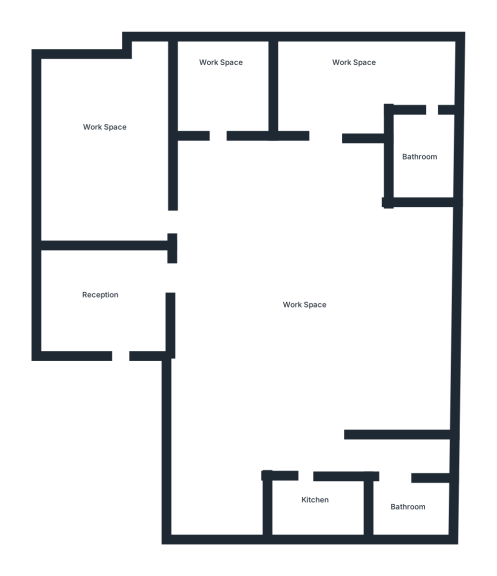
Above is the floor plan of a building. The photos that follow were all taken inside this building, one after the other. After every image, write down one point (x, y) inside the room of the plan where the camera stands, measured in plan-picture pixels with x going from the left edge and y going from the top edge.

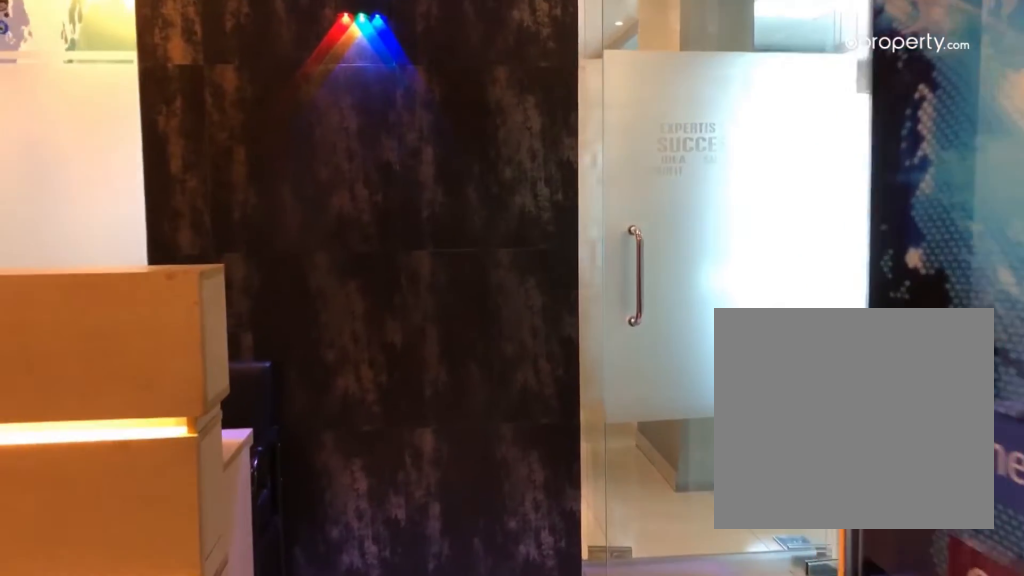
(112, 313)
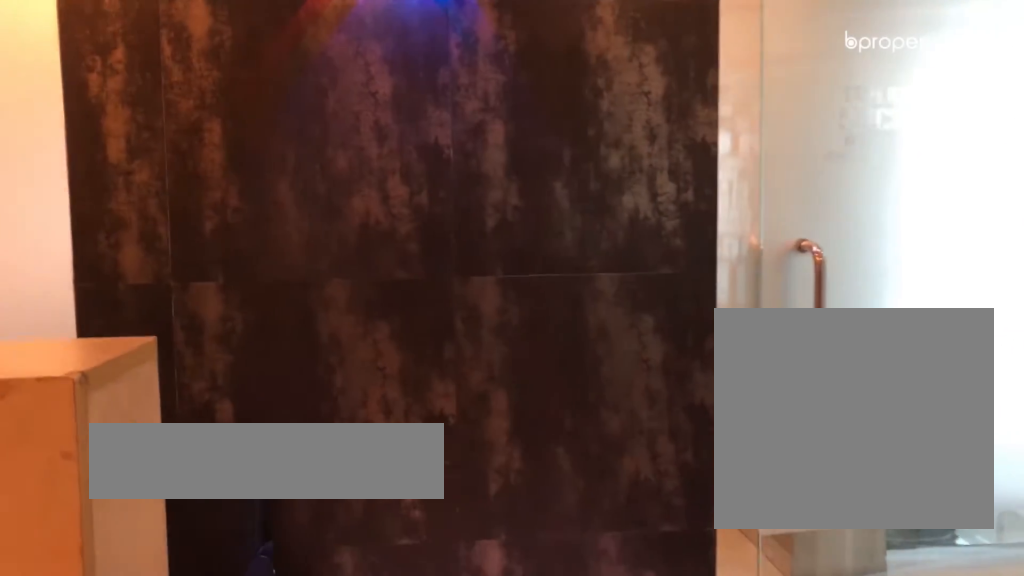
(112, 313)
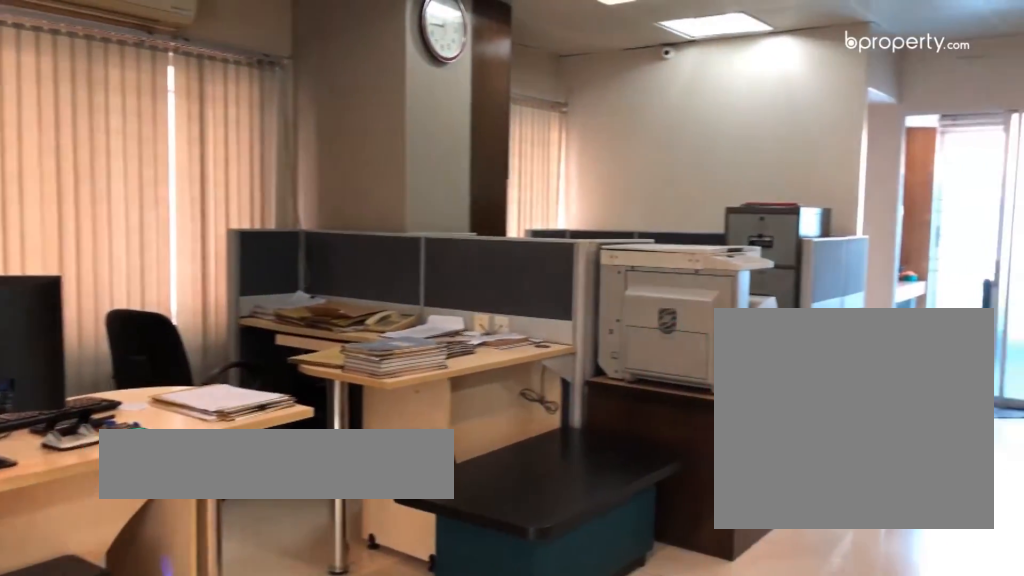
(308, 319)
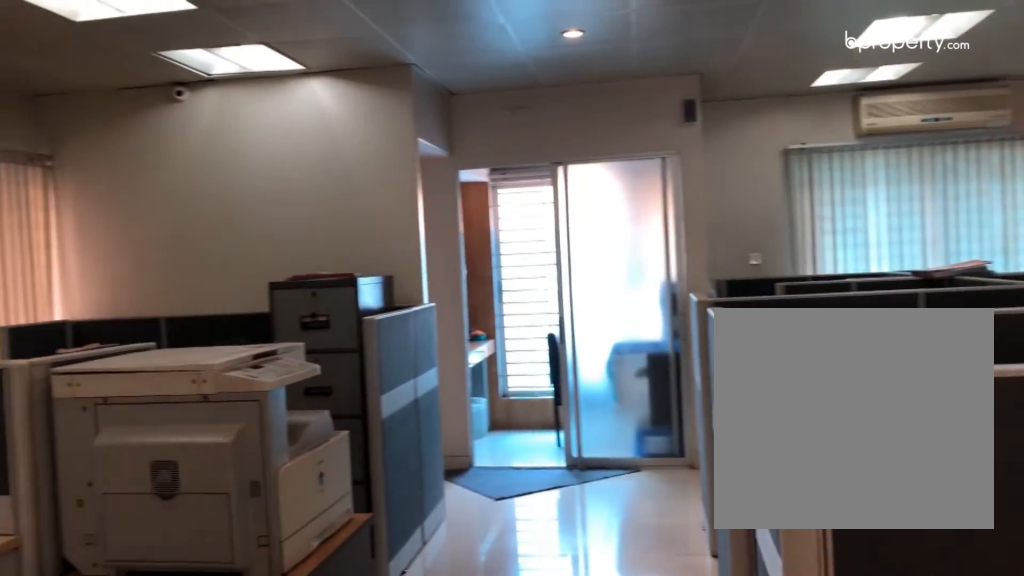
(308, 318)
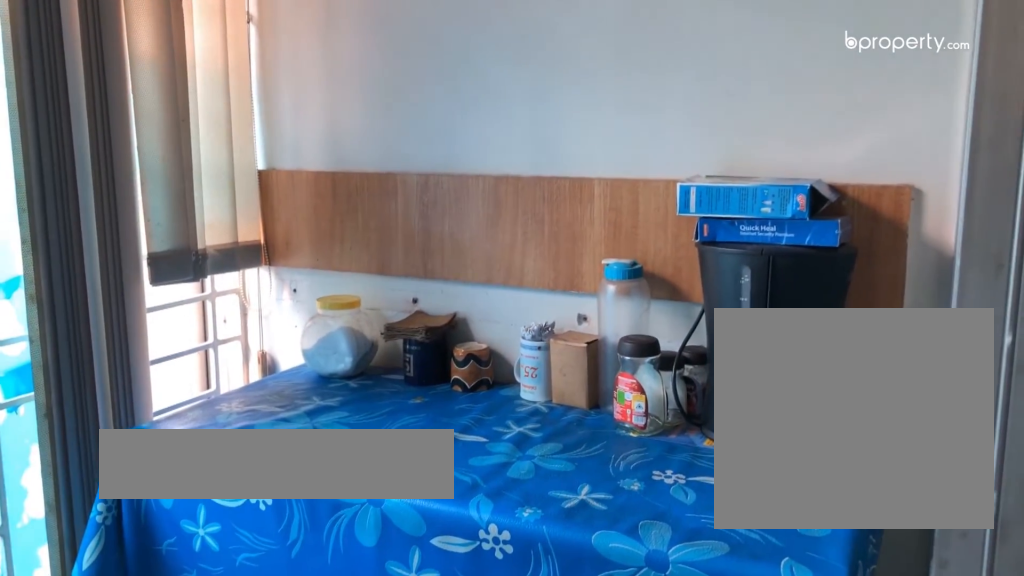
(316, 511)
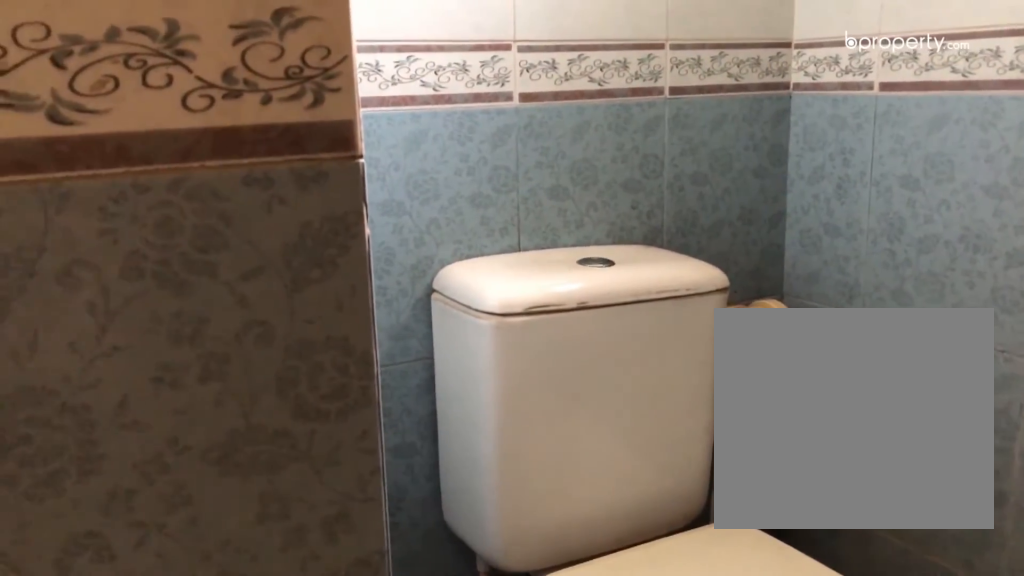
(409, 513)
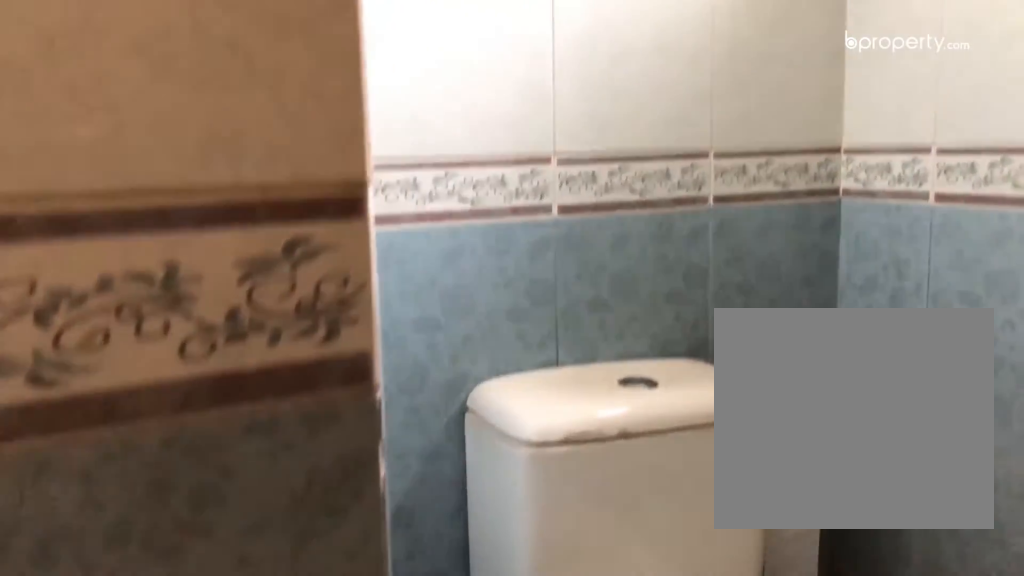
(409, 513)
